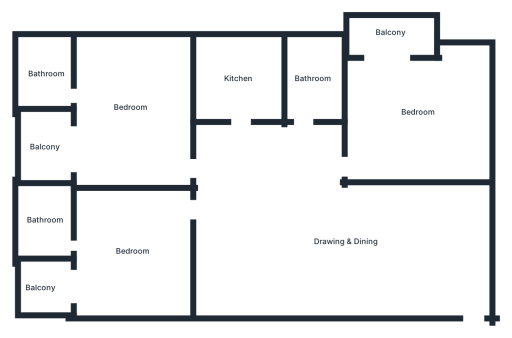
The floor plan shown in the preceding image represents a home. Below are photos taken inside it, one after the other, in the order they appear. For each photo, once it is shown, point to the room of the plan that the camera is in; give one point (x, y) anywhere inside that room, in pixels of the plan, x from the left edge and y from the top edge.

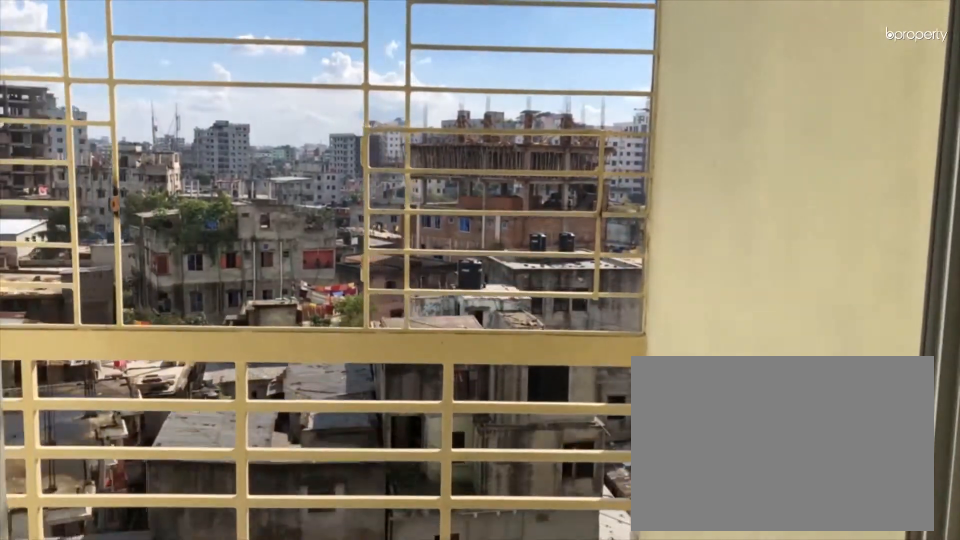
(43, 149)
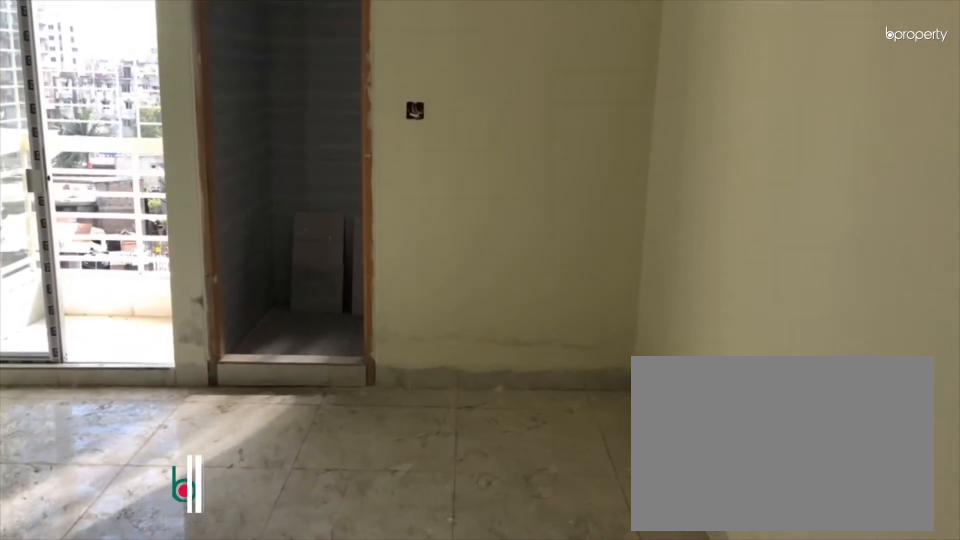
(131, 249)
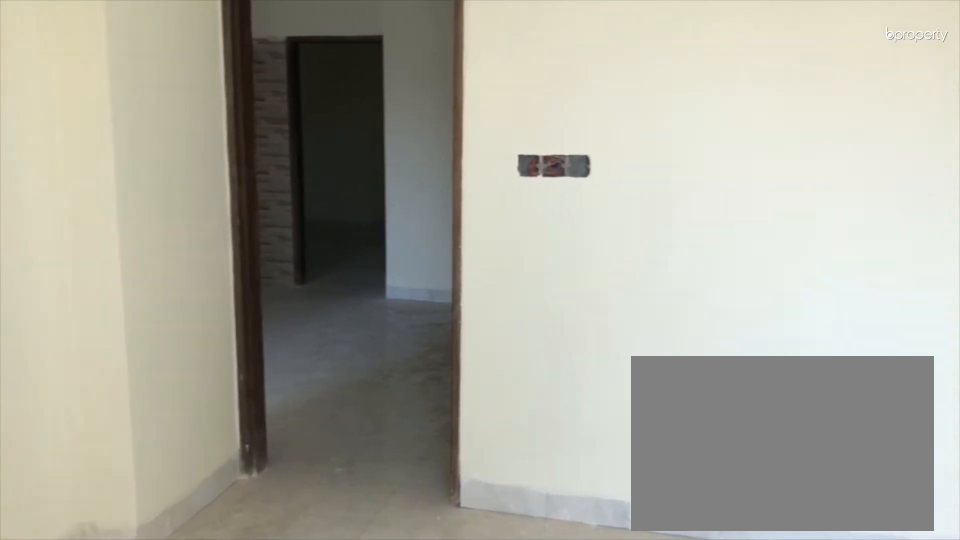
(131, 249)
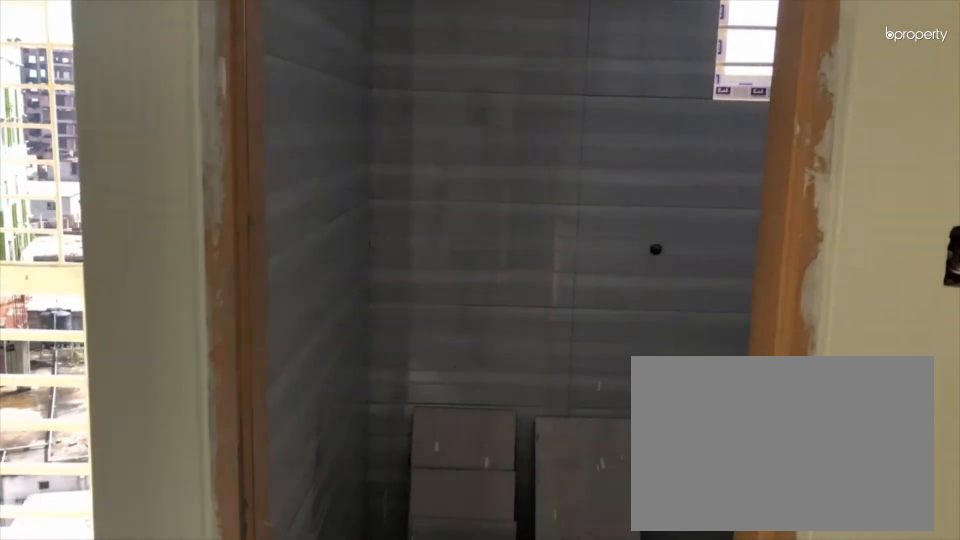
(47, 218)
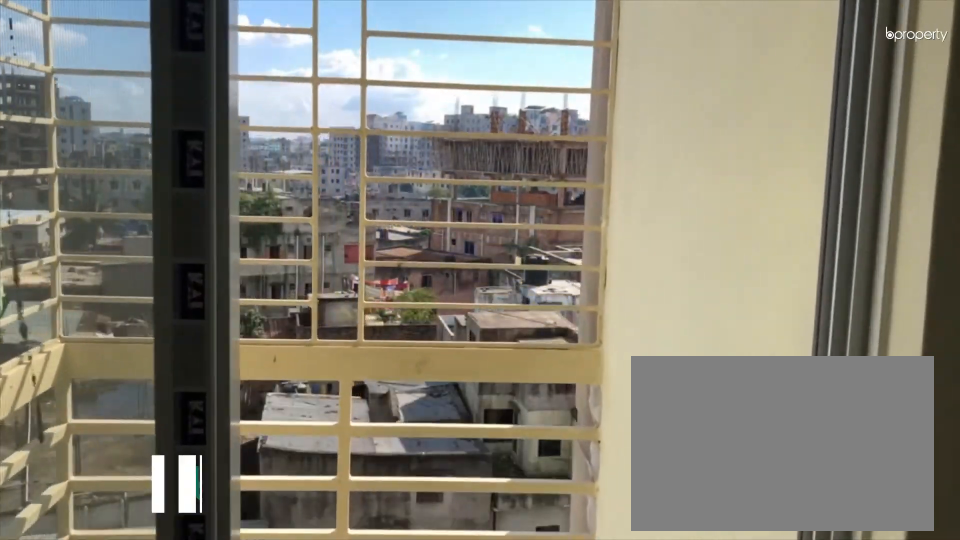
(40, 288)
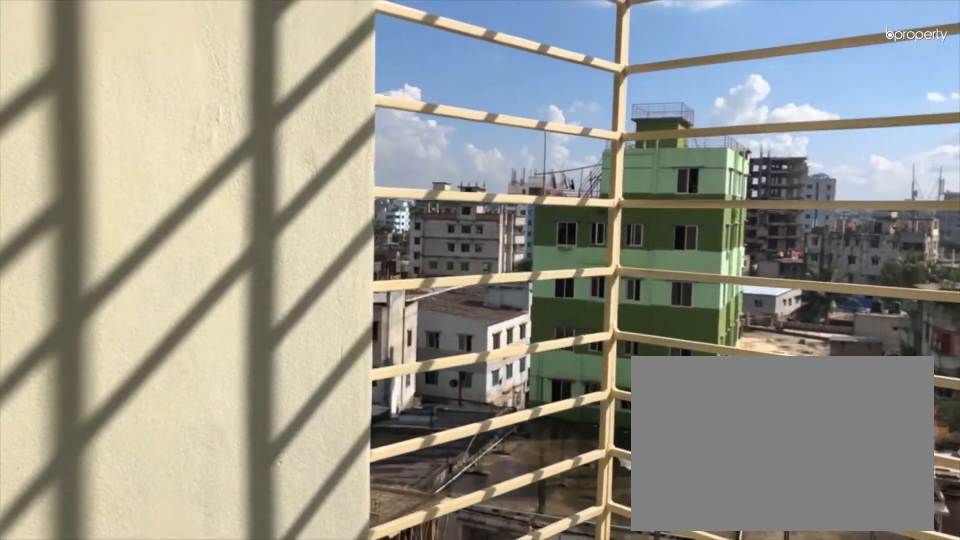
(40, 288)
